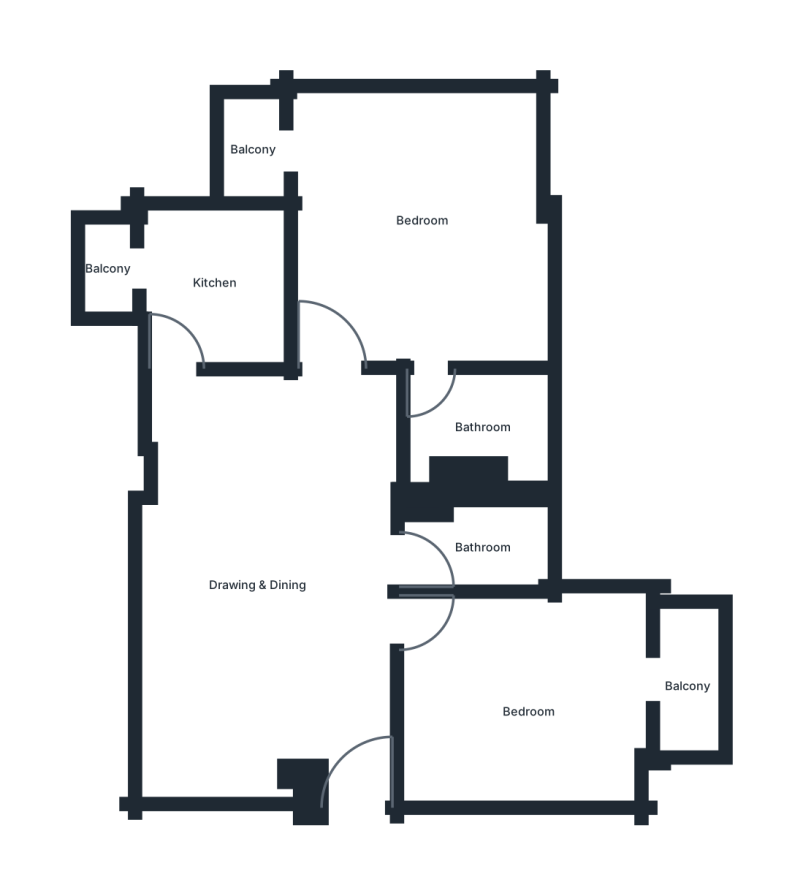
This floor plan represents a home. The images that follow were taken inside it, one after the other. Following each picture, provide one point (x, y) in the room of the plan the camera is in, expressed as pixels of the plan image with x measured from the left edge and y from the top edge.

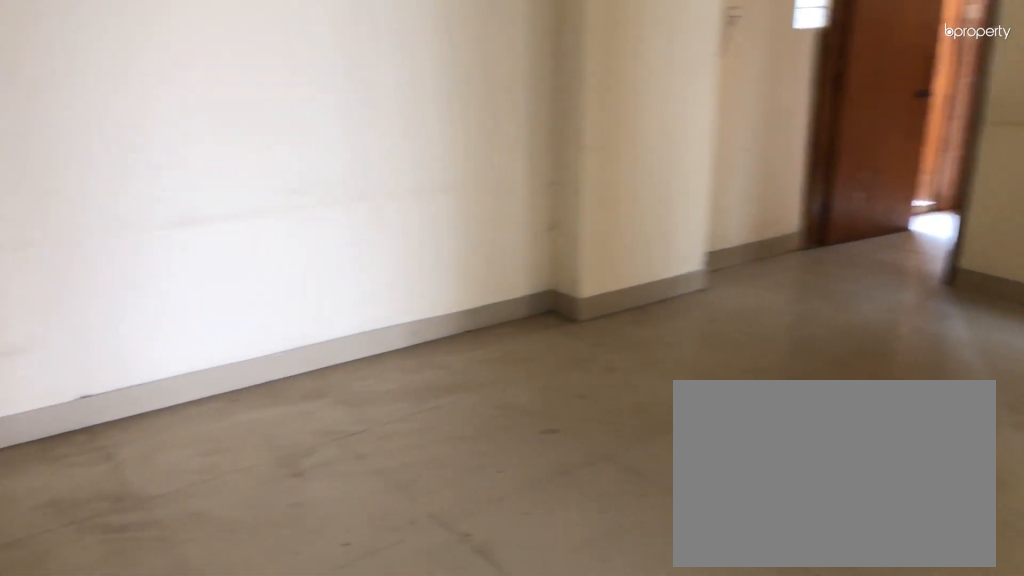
(258, 565)
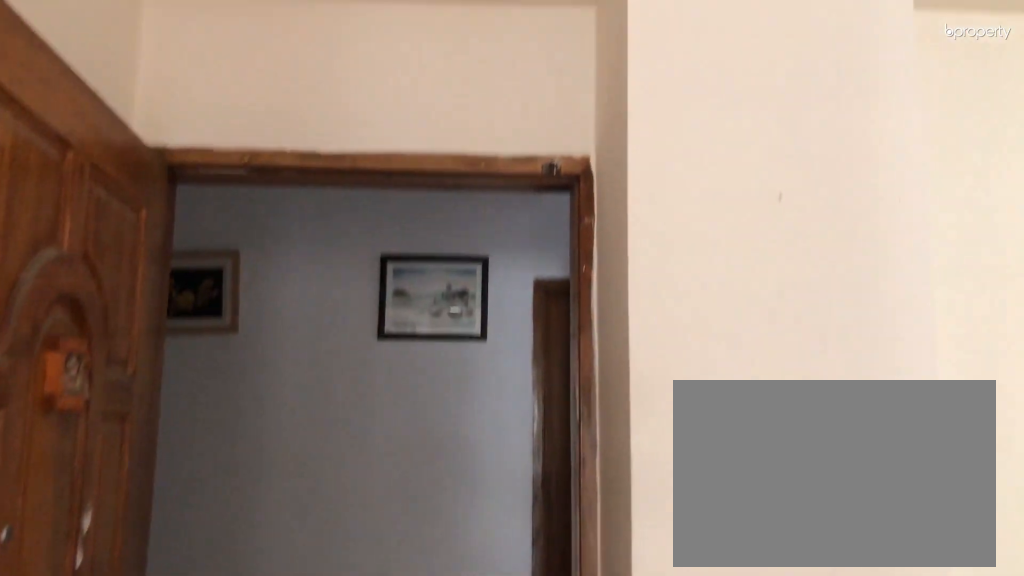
(258, 565)
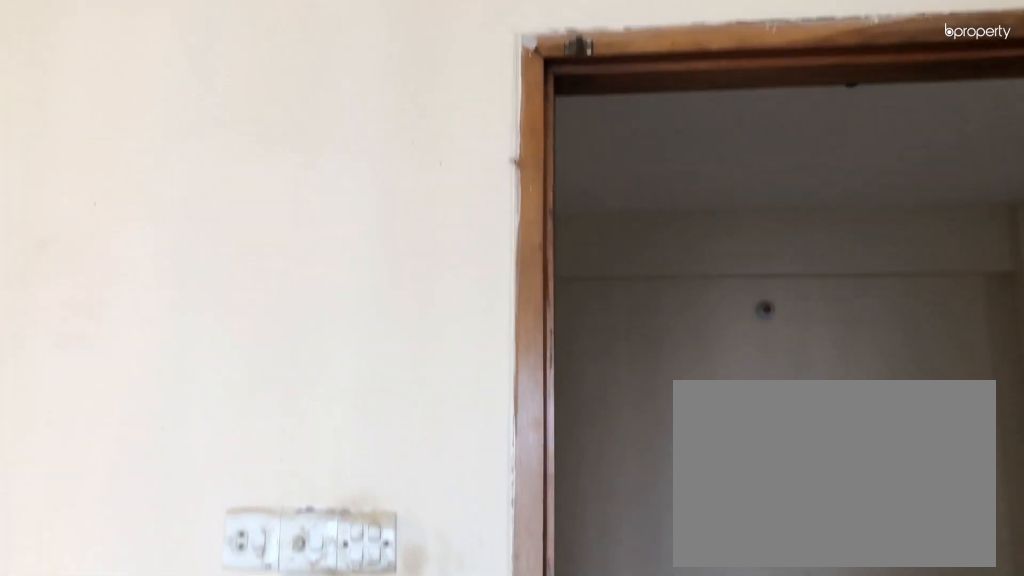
(522, 703)
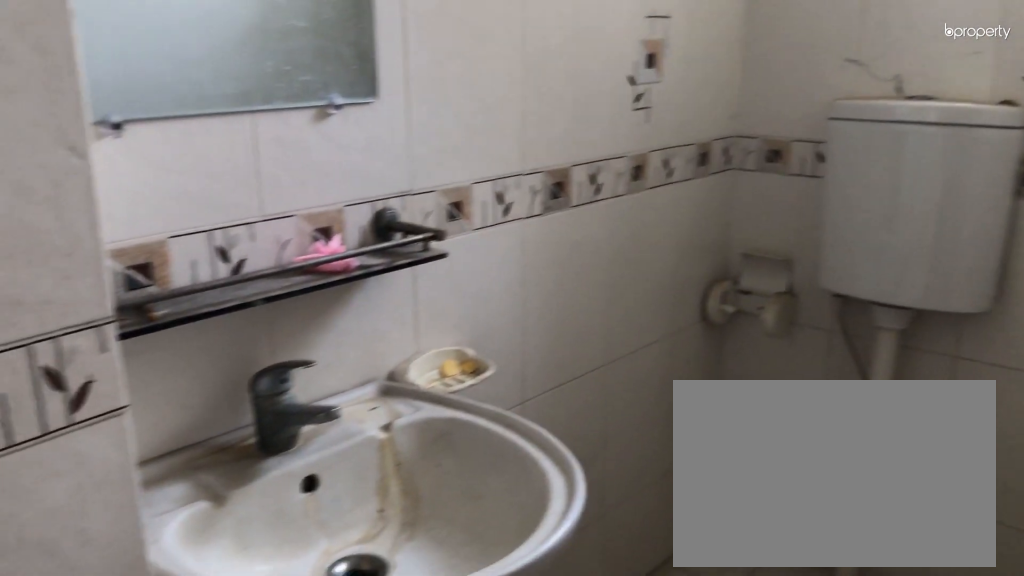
(476, 539)
